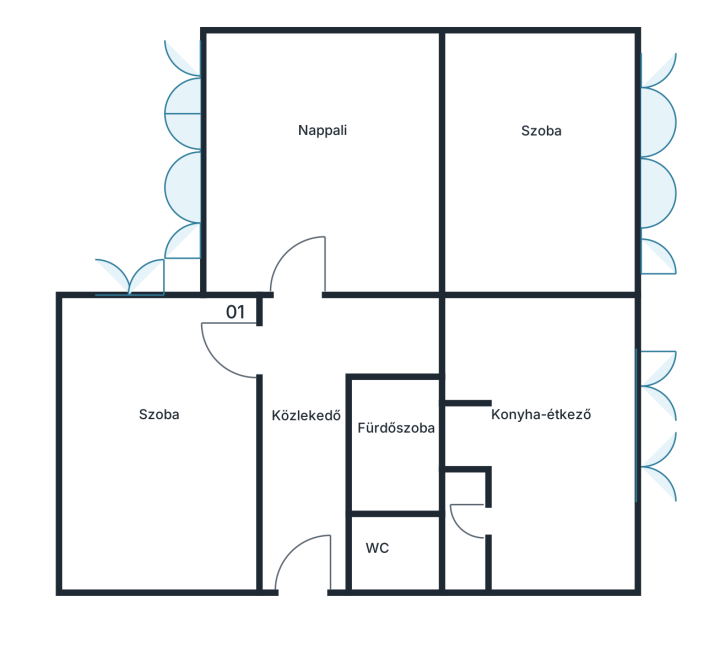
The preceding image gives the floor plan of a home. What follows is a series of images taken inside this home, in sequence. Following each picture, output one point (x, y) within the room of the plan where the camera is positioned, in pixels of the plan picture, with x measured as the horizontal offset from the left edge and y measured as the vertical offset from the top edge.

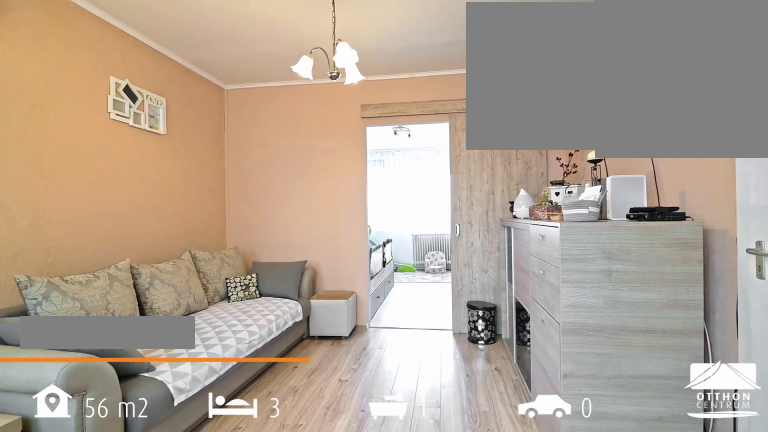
(324, 184)
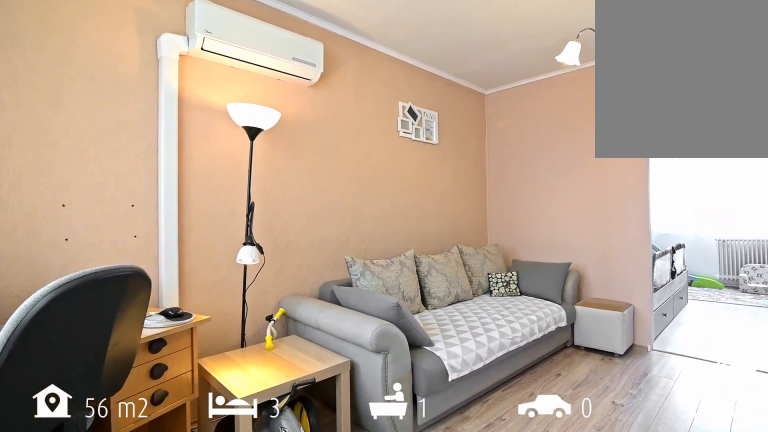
(324, 184)
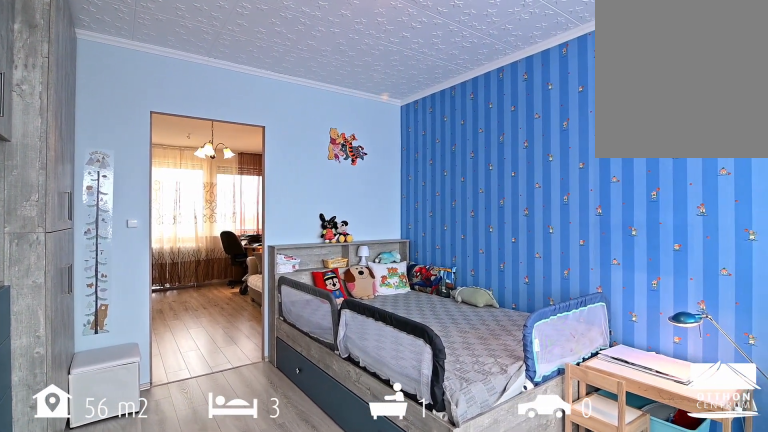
(551, 185)
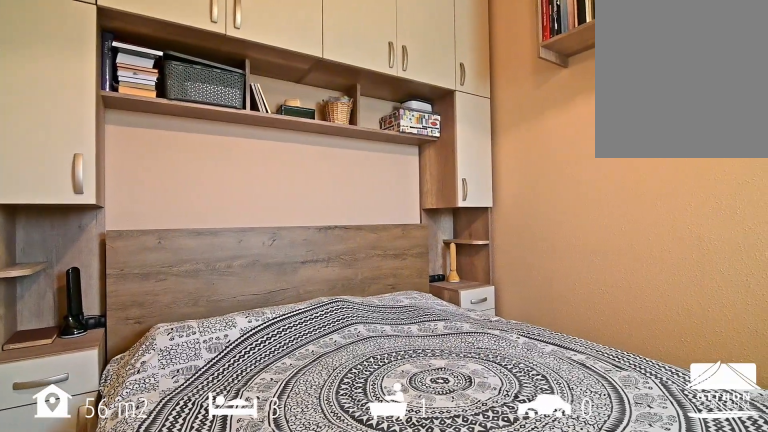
(162, 477)
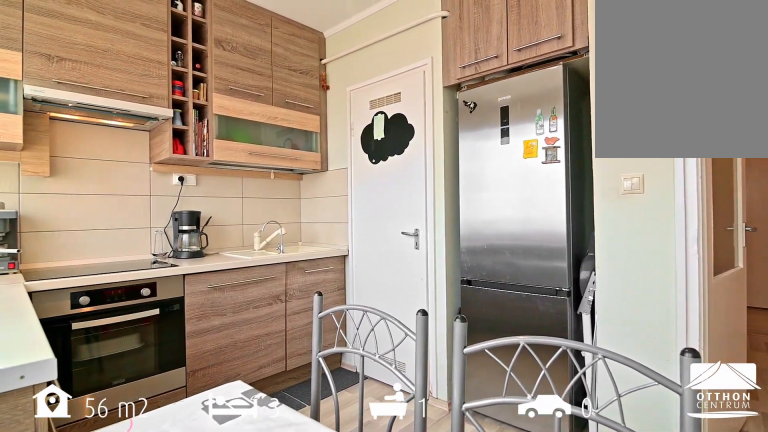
(551, 493)
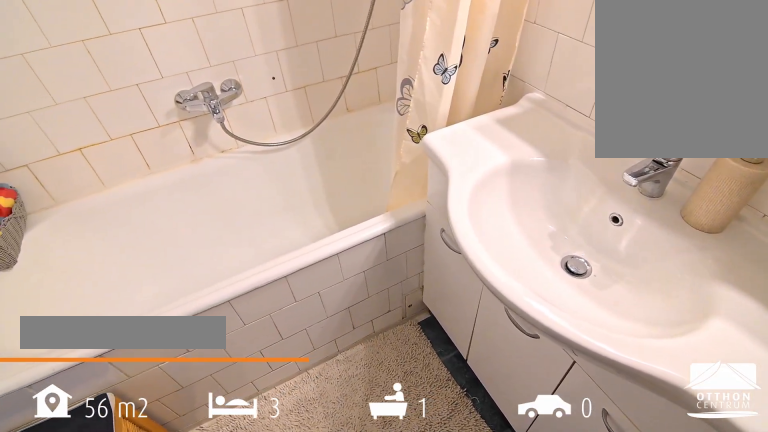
(389, 444)
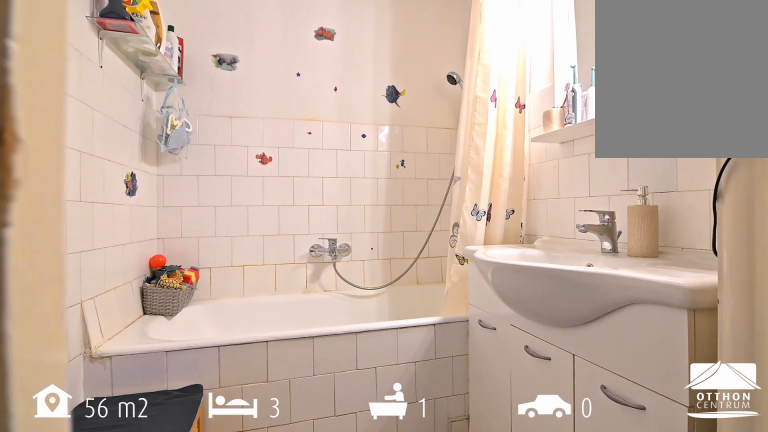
(389, 444)
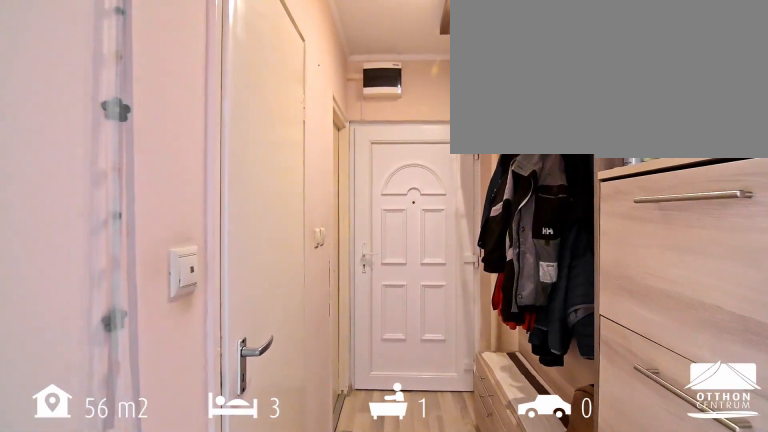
(308, 557)
